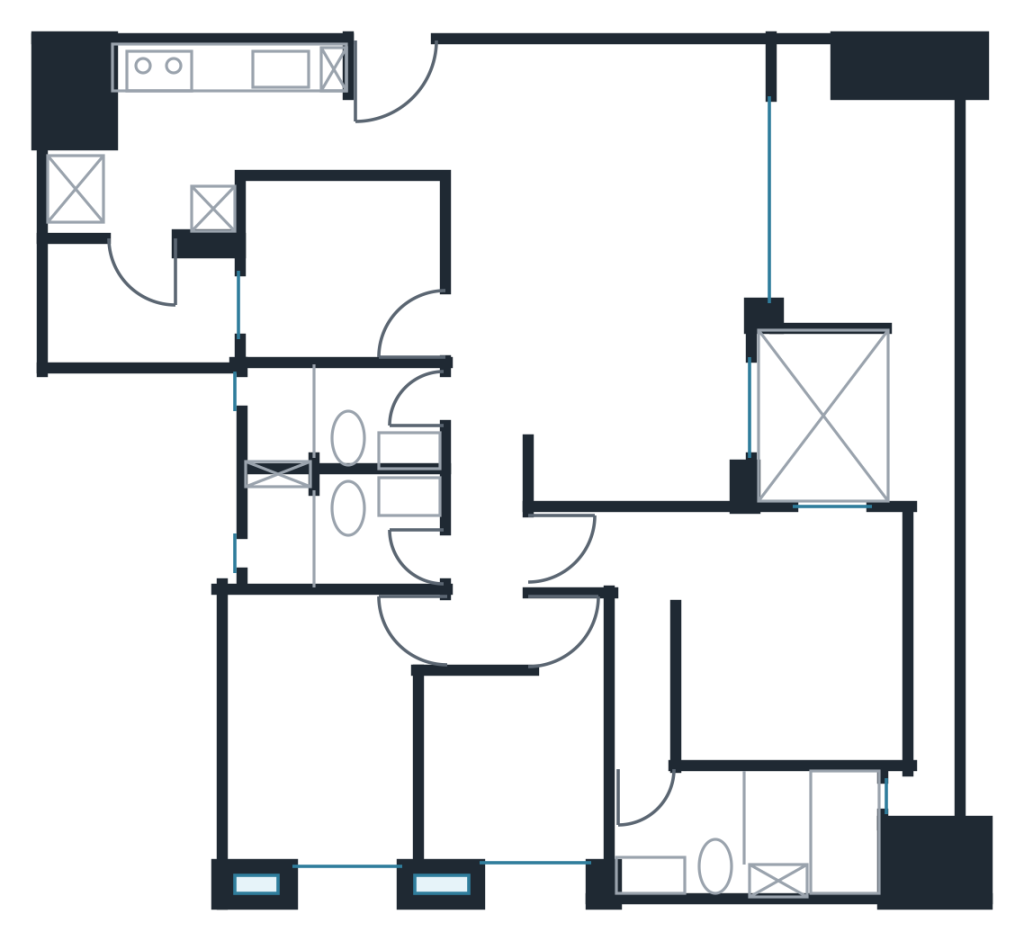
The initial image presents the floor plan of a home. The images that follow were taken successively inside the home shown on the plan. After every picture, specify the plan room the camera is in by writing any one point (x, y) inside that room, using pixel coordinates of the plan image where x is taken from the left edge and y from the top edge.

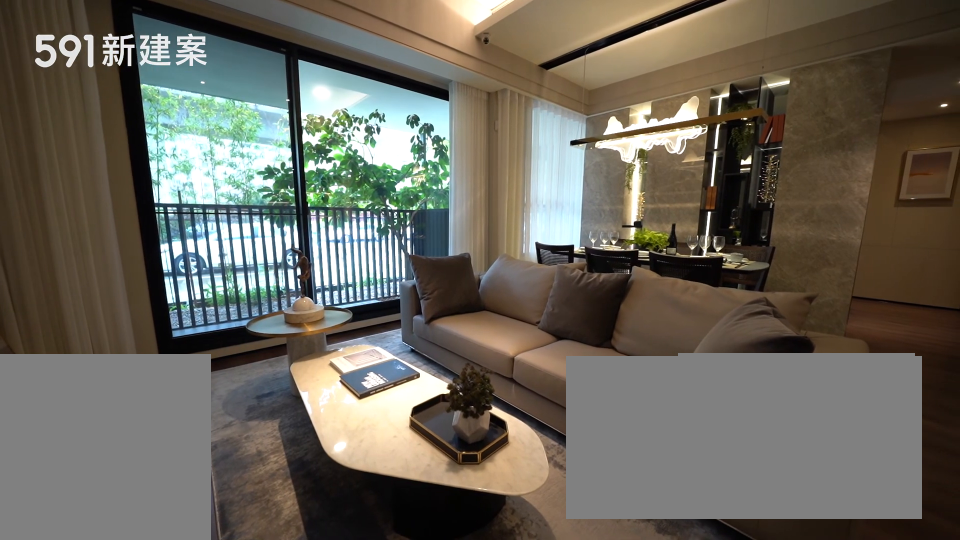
(617, 170)
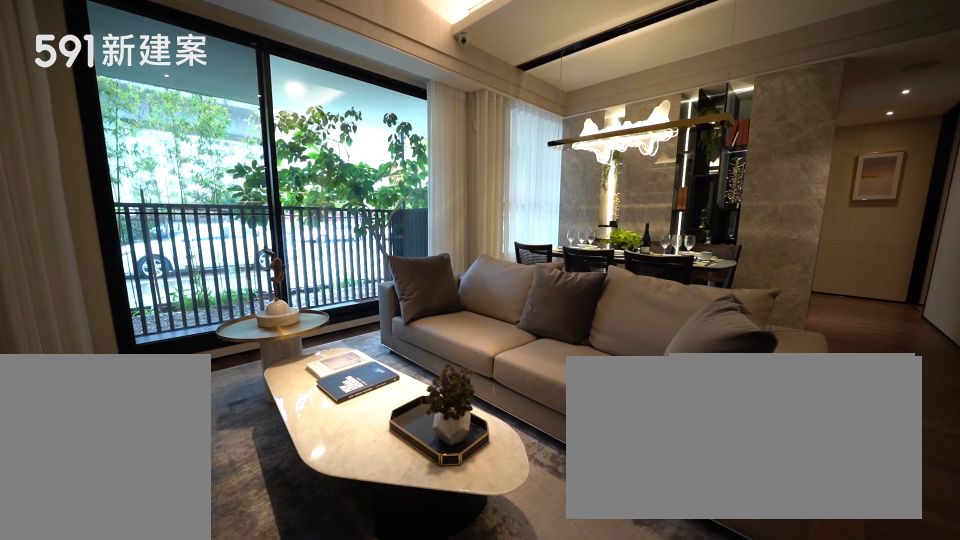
(617, 170)
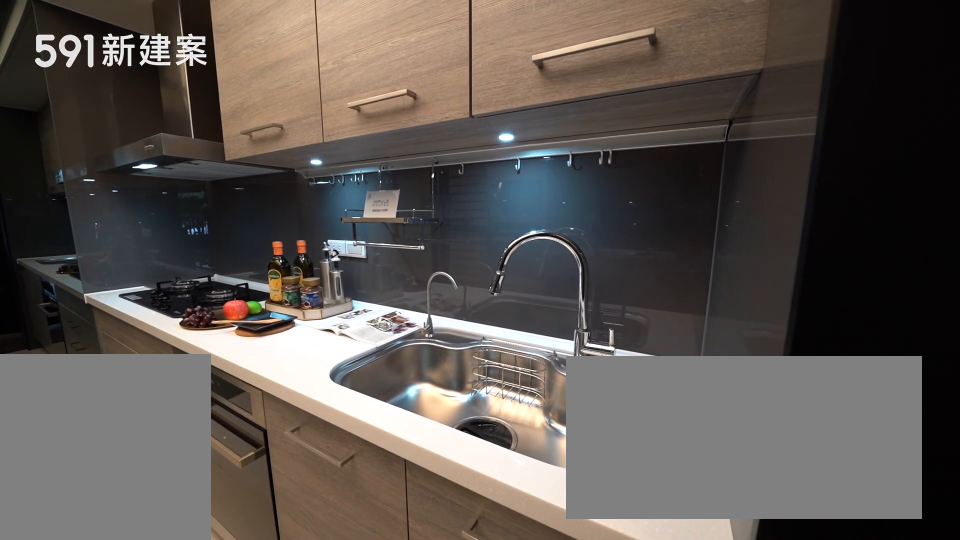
(221, 108)
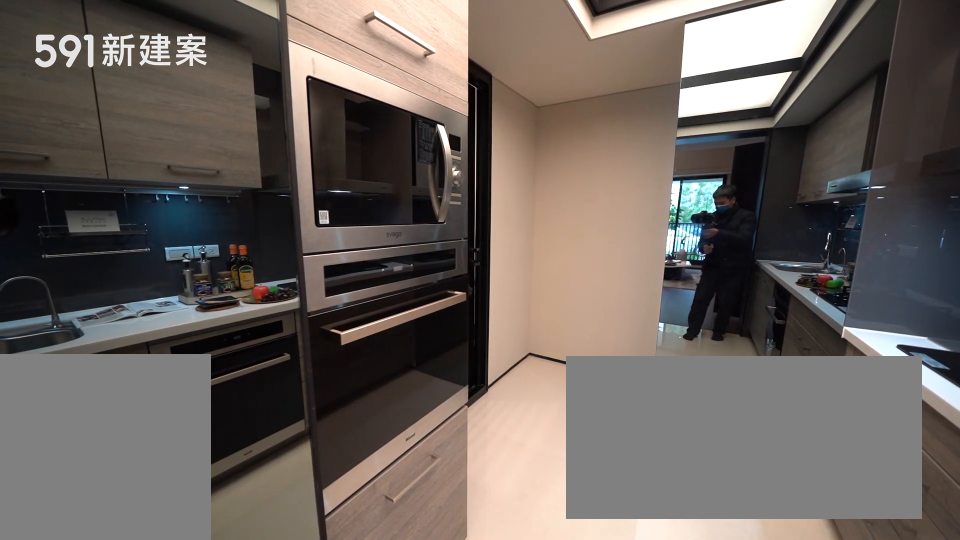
(221, 108)
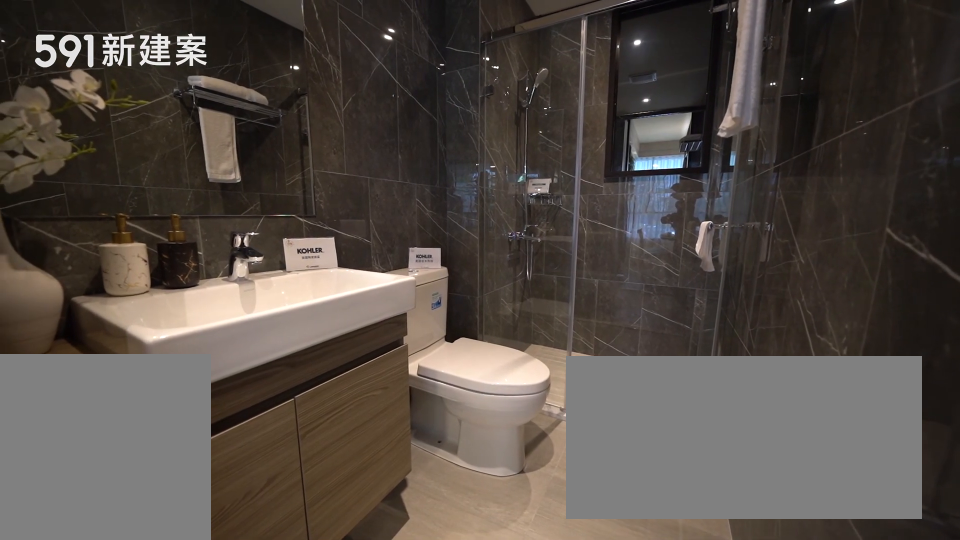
(333, 420)
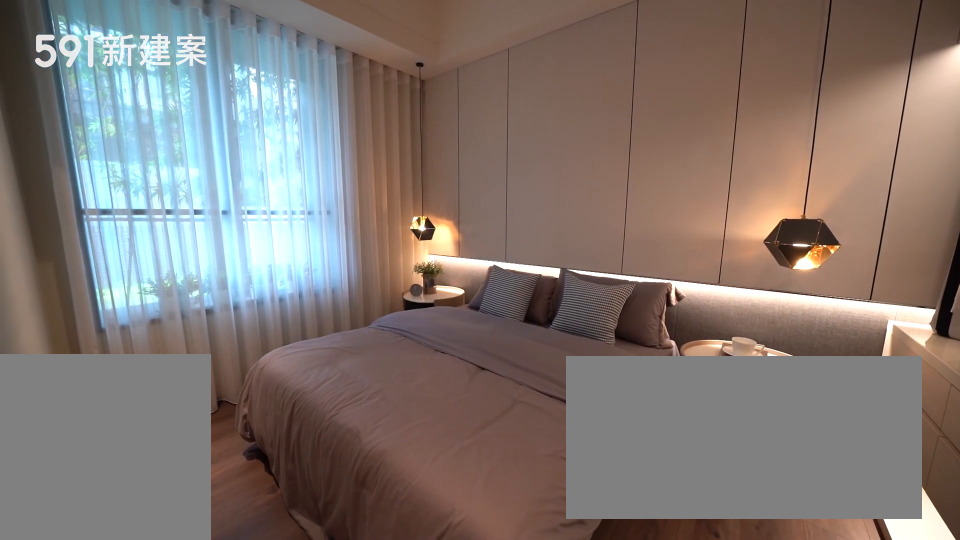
(316, 732)
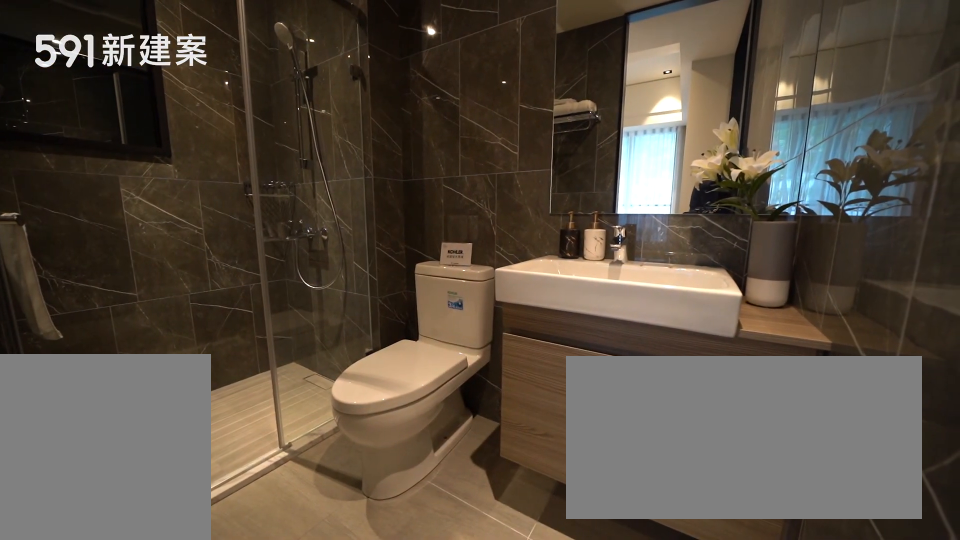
(330, 530)
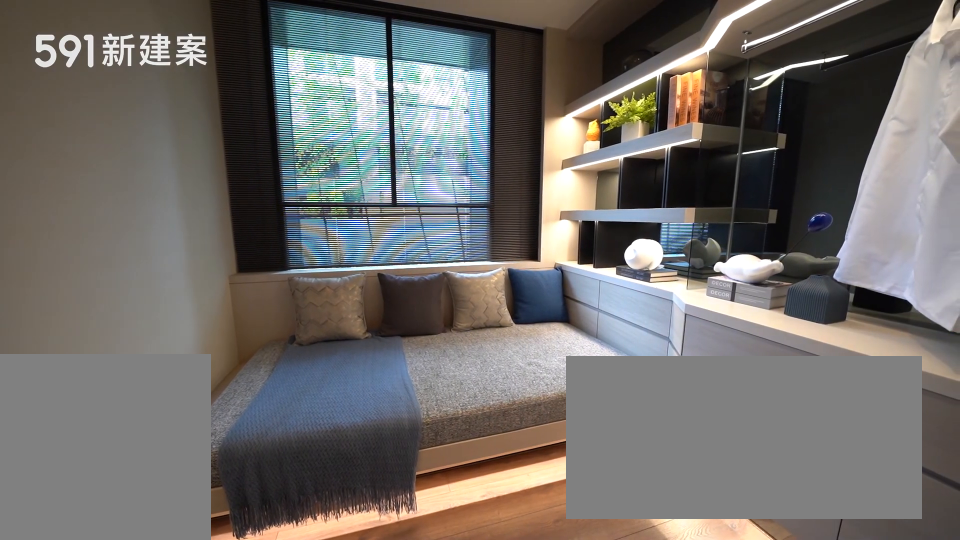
(519, 770)
